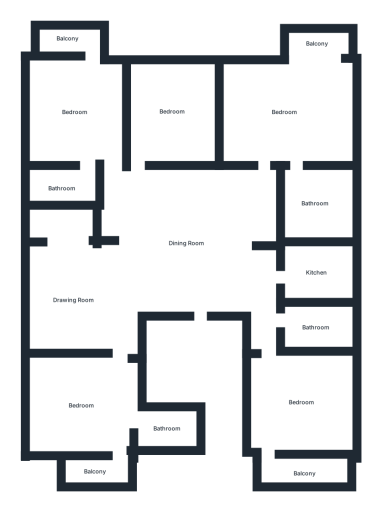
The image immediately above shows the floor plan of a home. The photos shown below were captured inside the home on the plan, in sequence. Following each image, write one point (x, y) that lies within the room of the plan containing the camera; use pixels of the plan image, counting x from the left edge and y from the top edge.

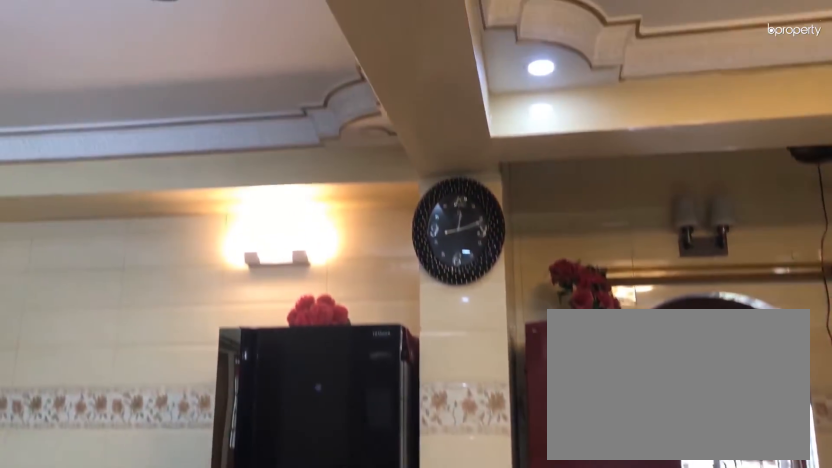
(189, 242)
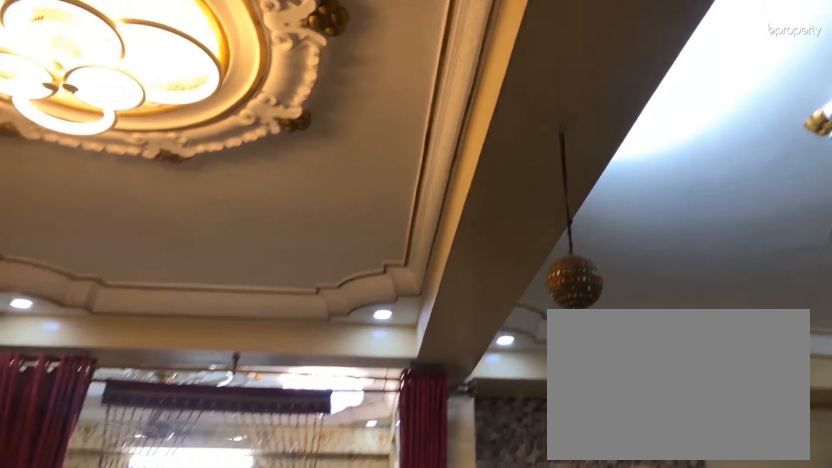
(189, 243)
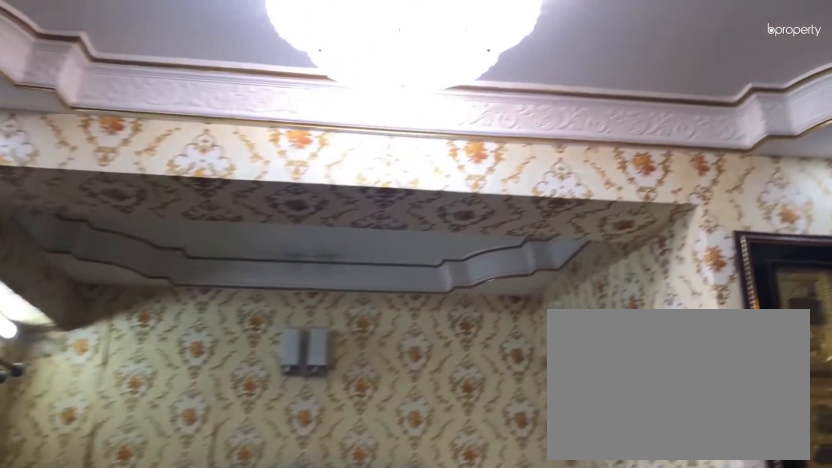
(74, 300)
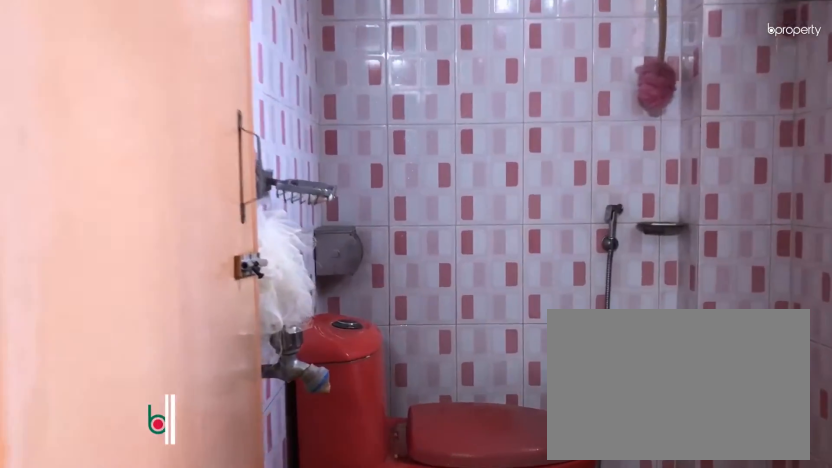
(147, 427)
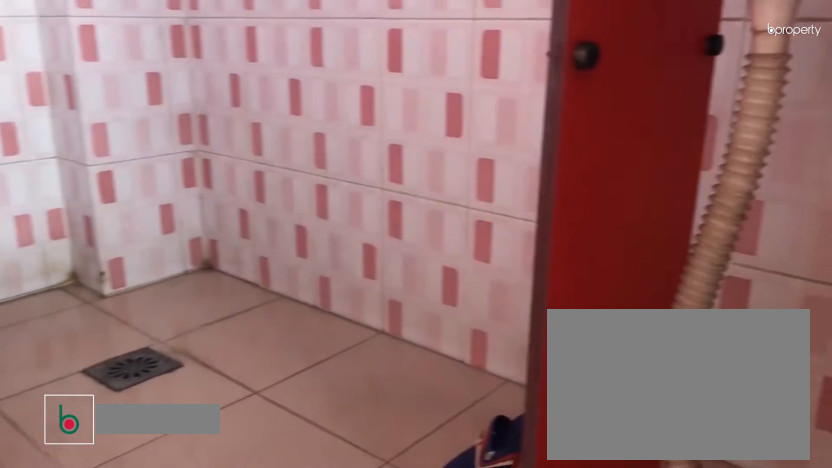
(171, 429)
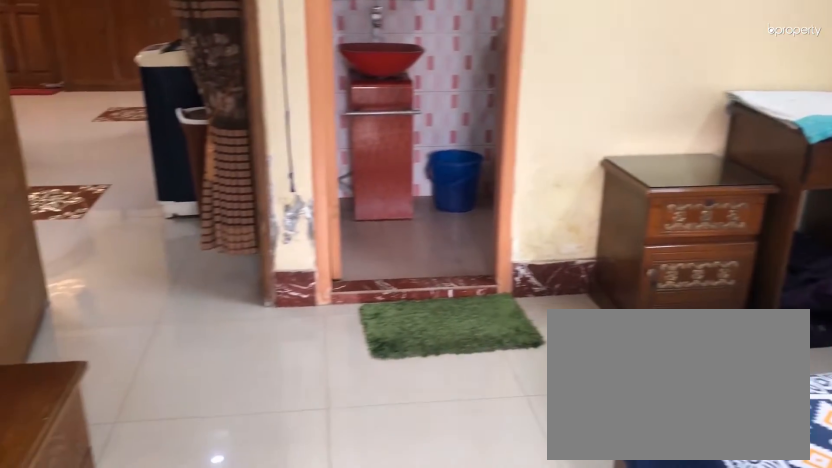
(75, 110)
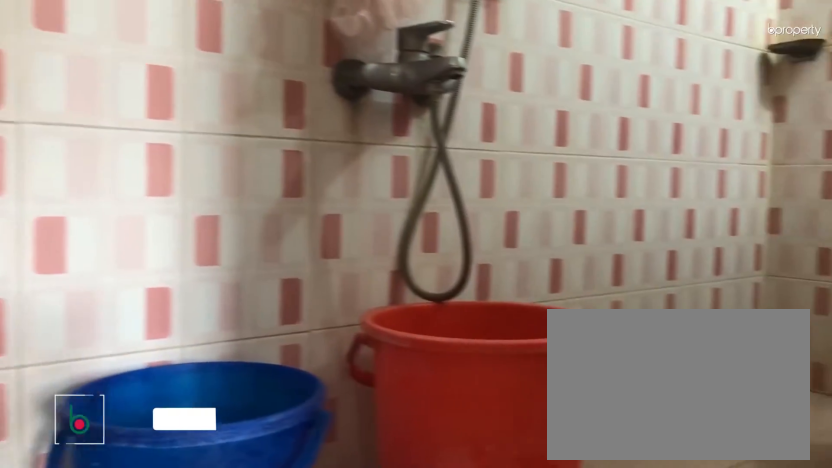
(61, 185)
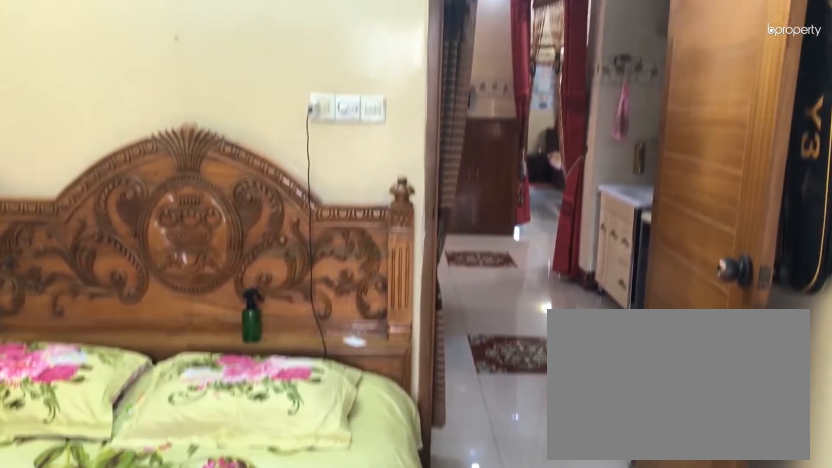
(171, 110)
